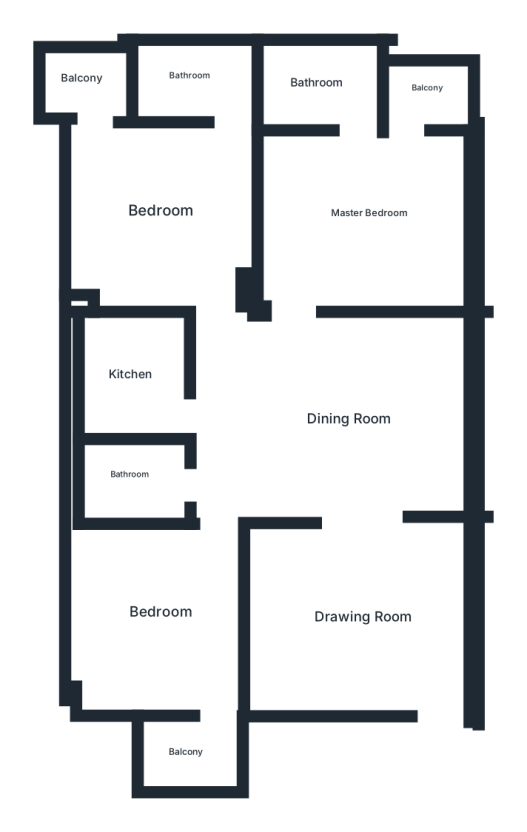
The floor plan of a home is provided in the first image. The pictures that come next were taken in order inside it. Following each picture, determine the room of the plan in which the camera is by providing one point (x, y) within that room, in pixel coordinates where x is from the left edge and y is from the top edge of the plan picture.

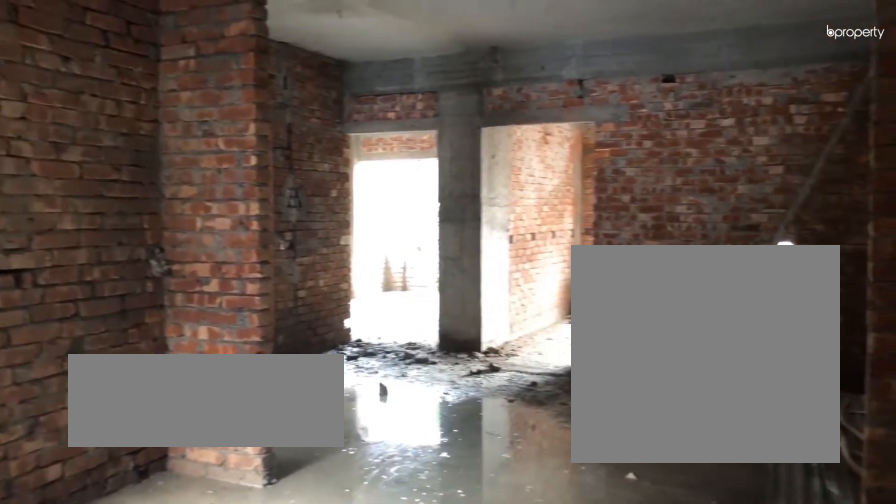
(365, 622)
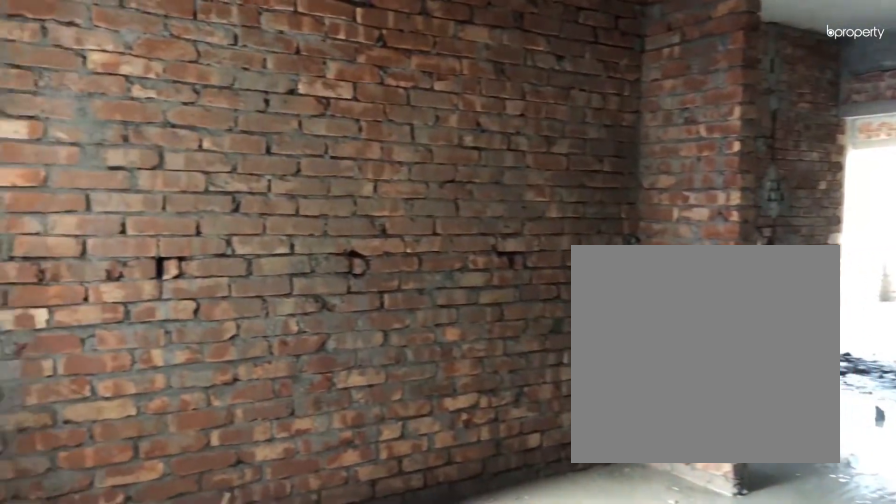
(365, 622)
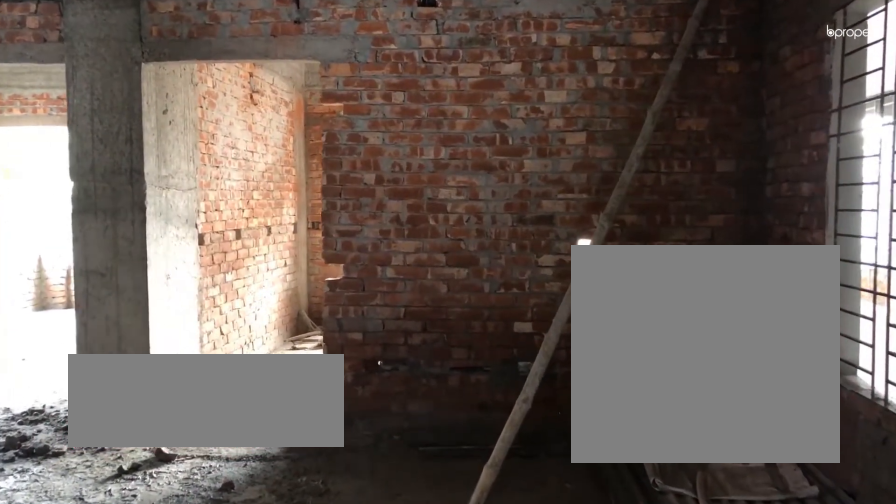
(349, 419)
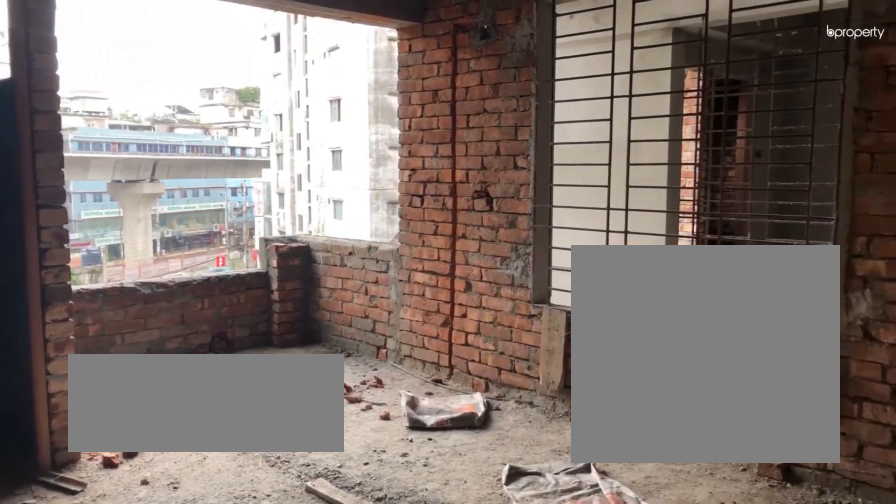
(370, 213)
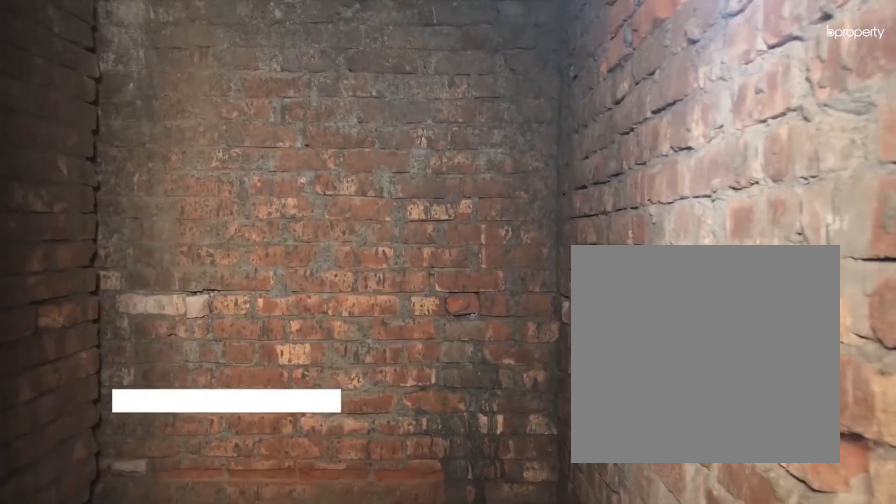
(320, 79)
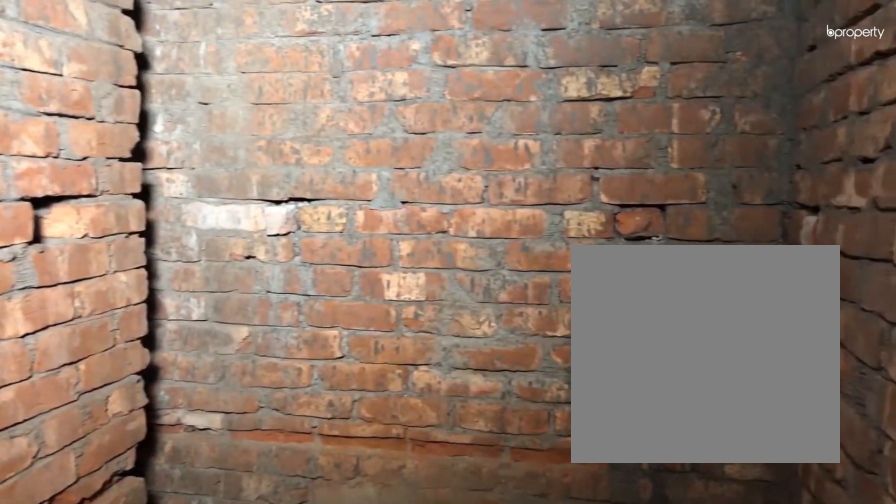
(321, 79)
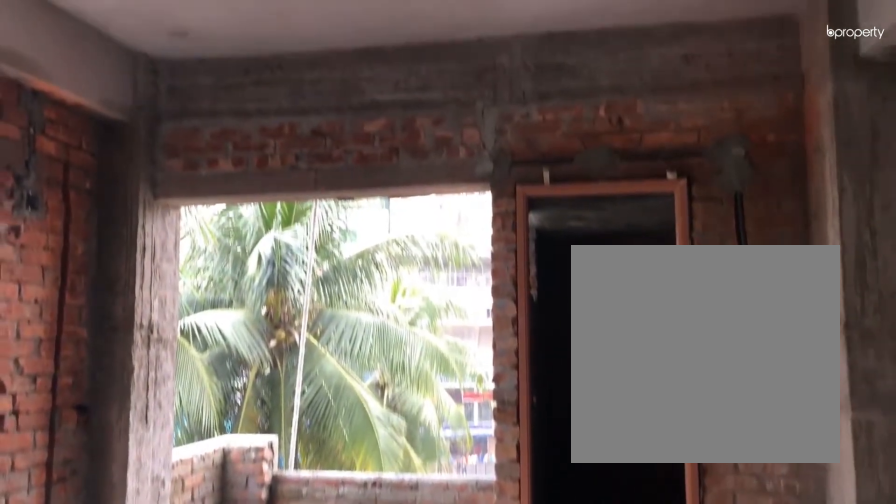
(174, 221)
